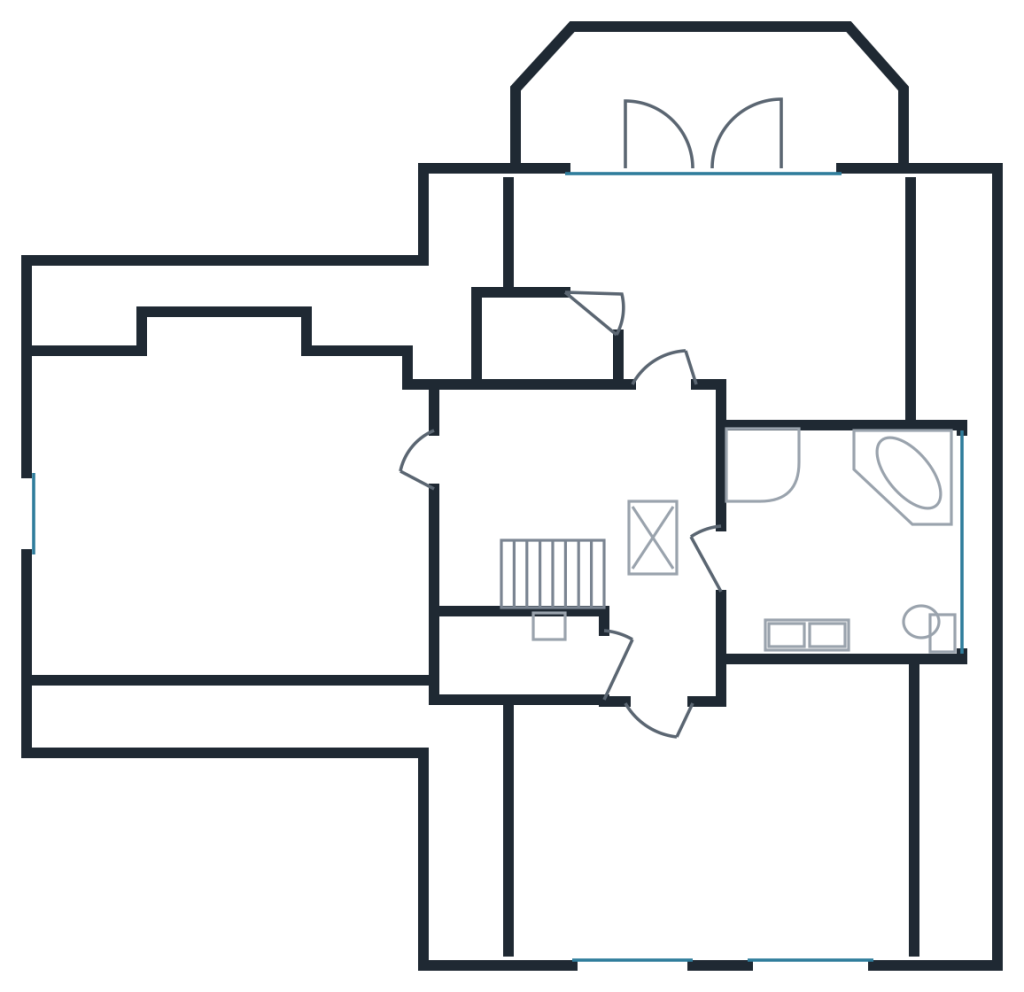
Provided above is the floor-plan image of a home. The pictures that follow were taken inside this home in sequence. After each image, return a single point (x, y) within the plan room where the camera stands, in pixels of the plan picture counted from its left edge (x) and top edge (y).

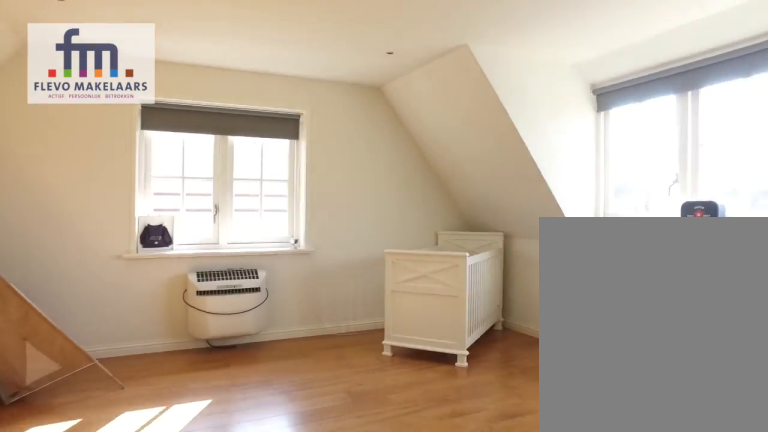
(236, 499)
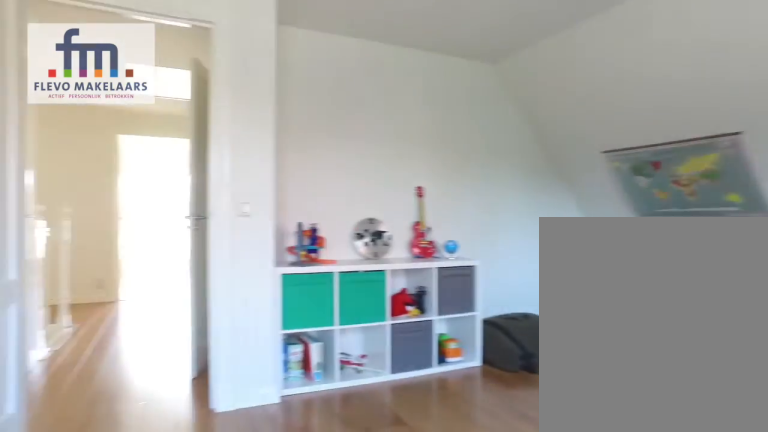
(725, 811)
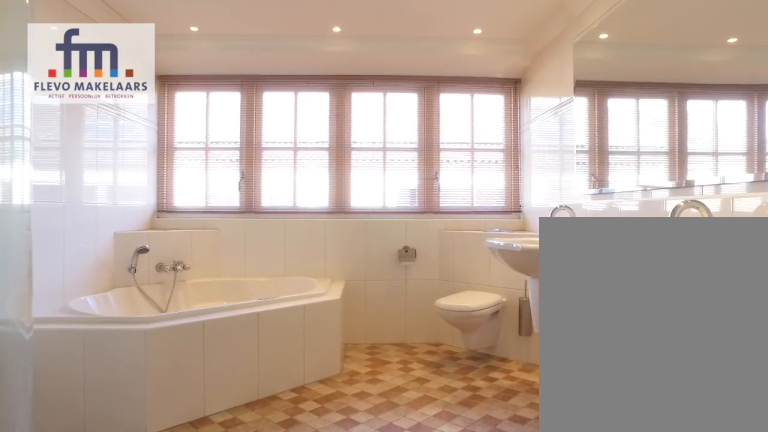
(809, 545)
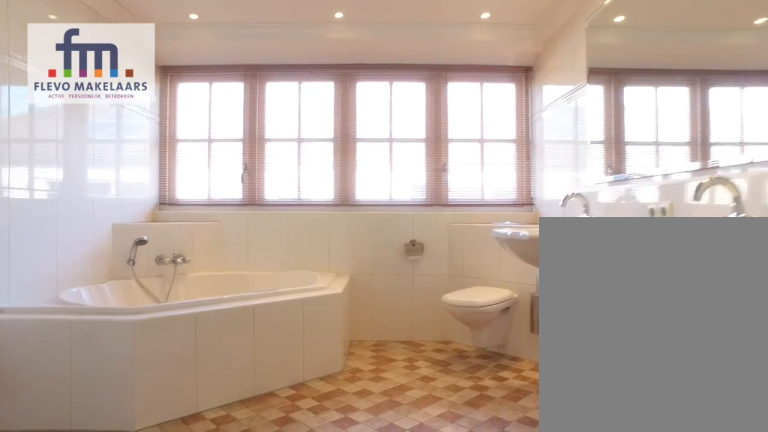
(809, 545)
